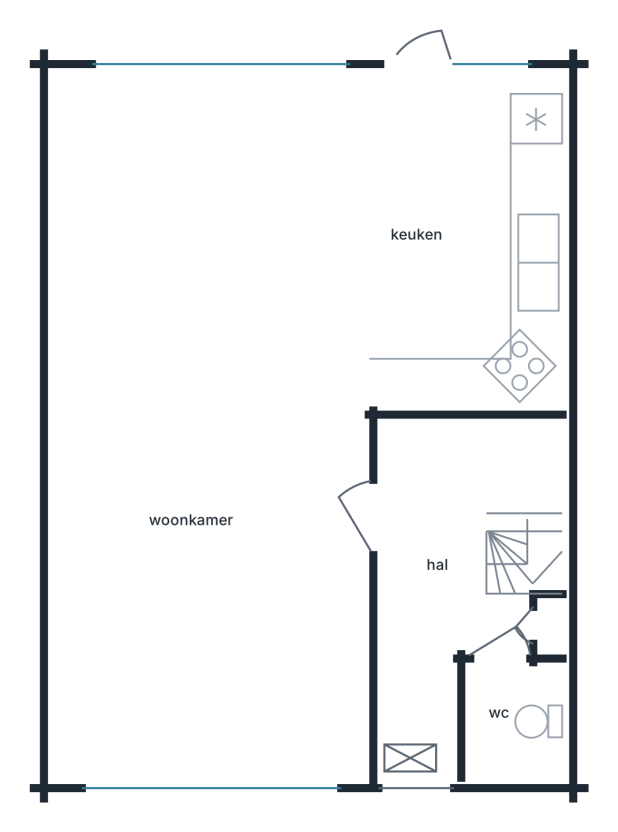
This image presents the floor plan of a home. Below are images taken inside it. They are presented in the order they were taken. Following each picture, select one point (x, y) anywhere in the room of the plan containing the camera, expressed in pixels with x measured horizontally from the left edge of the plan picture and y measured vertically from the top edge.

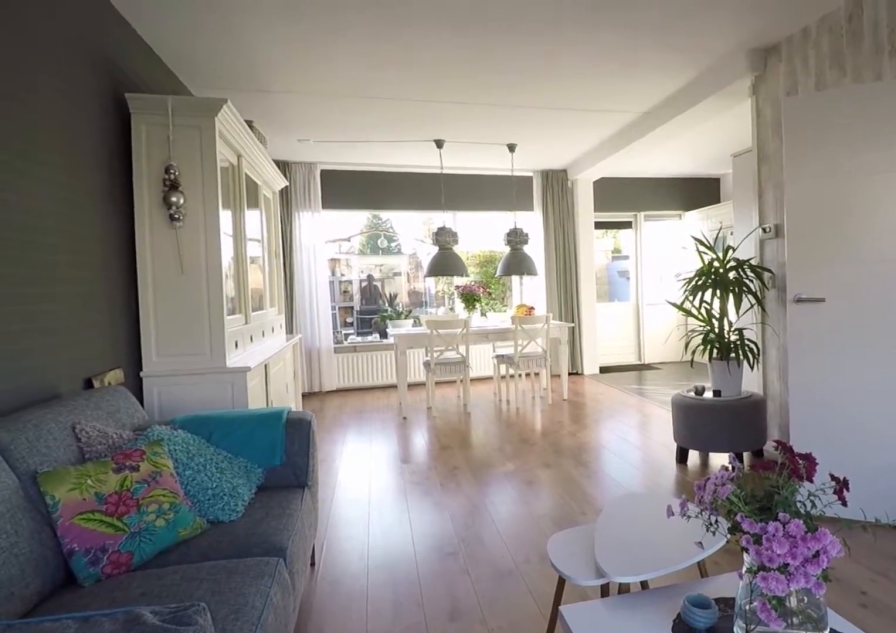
(142, 437)
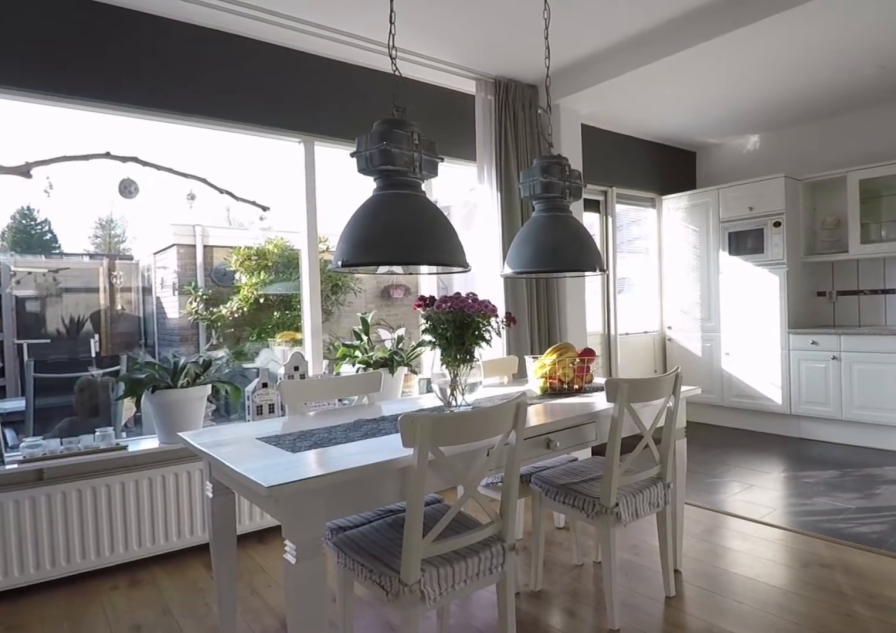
(142, 437)
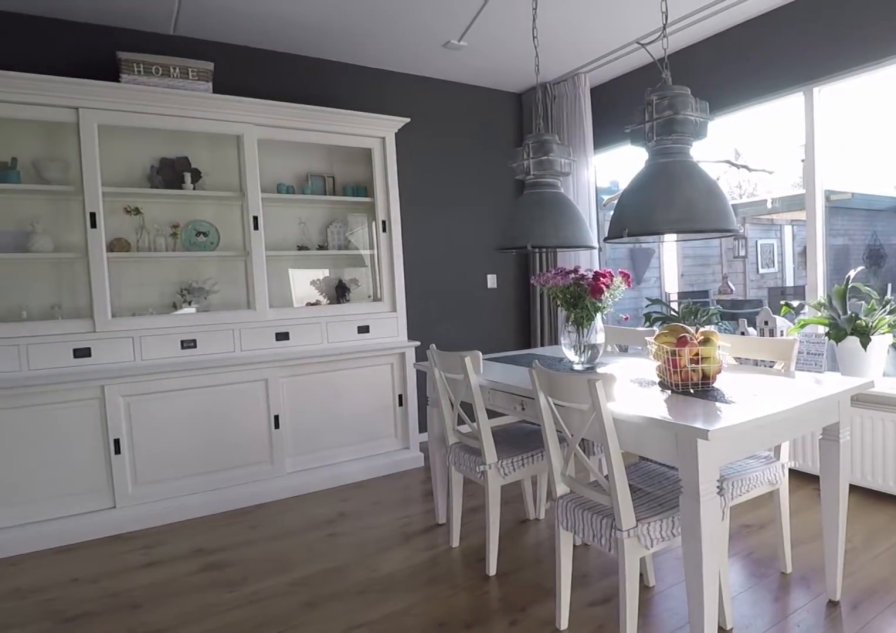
(465, 242)
